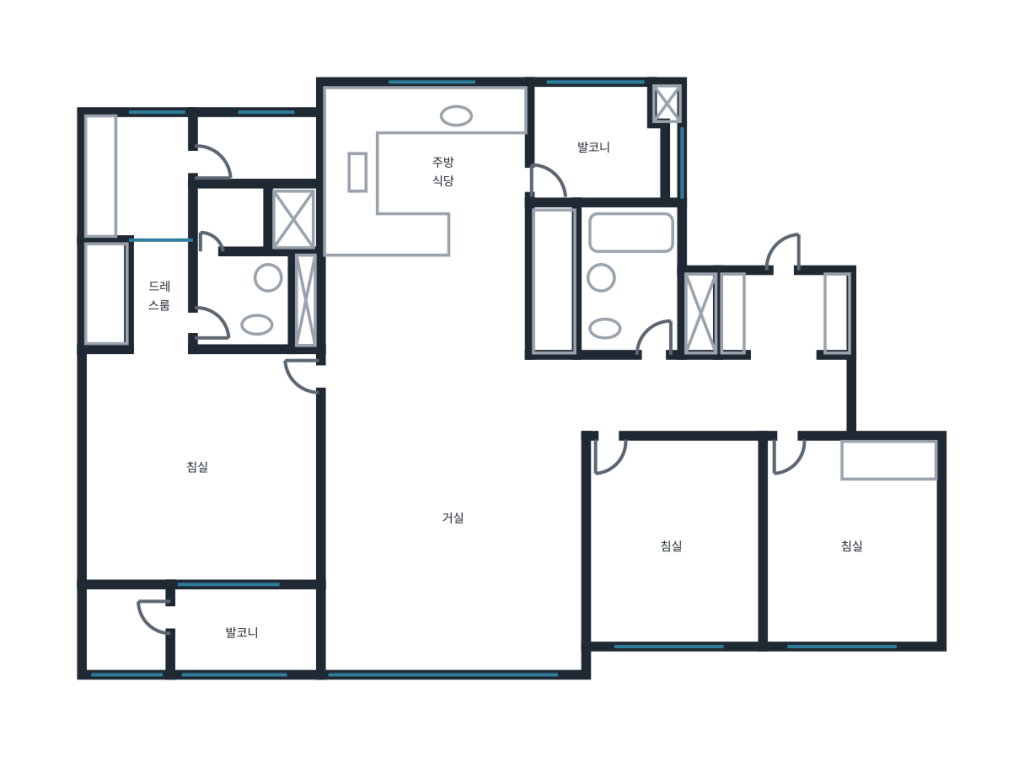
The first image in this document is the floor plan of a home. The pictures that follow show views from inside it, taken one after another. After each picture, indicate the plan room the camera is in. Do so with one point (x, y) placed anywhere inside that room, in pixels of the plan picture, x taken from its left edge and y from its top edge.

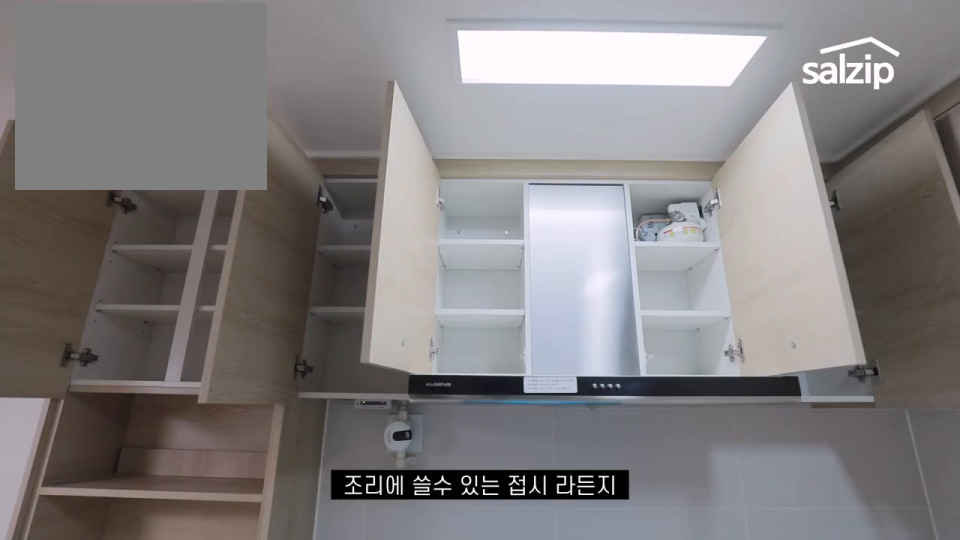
(404, 165)
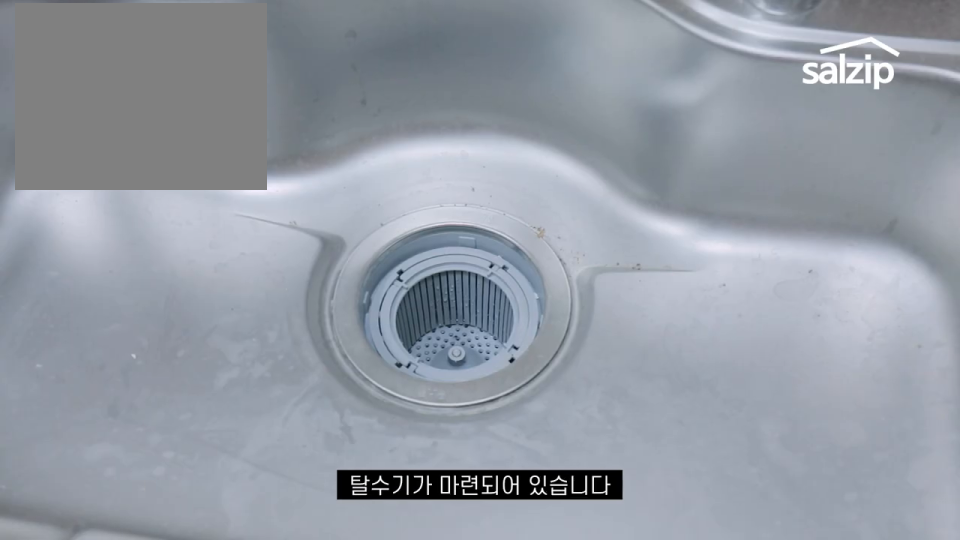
(420, 174)
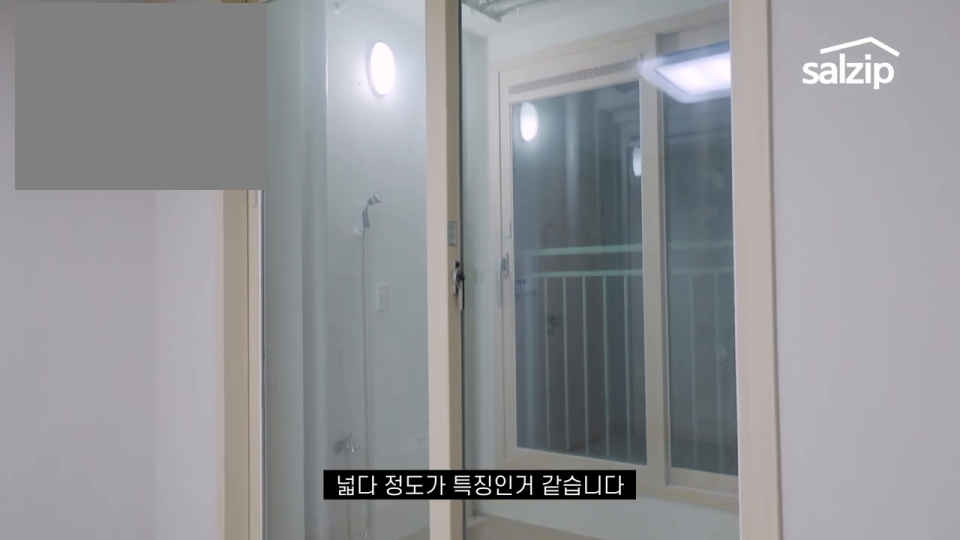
(200, 465)
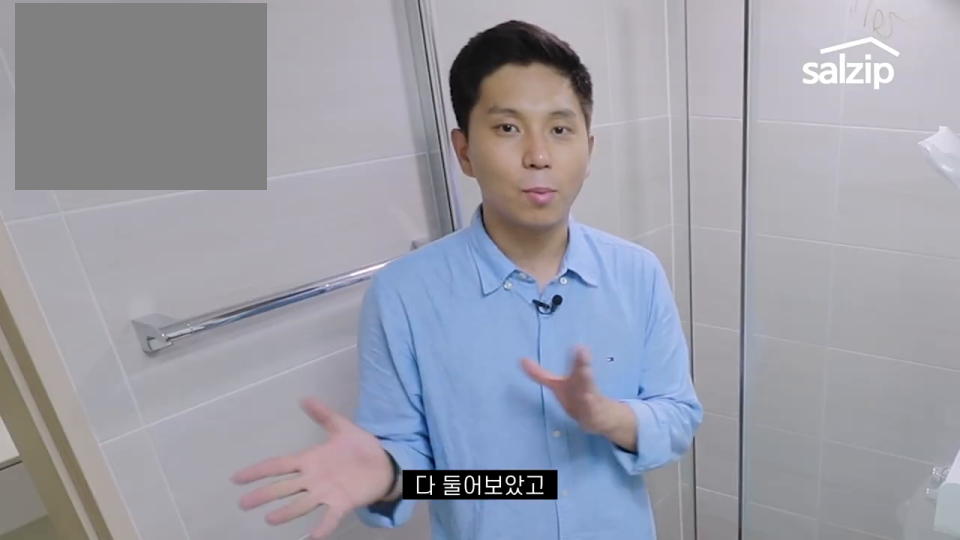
(258, 269)
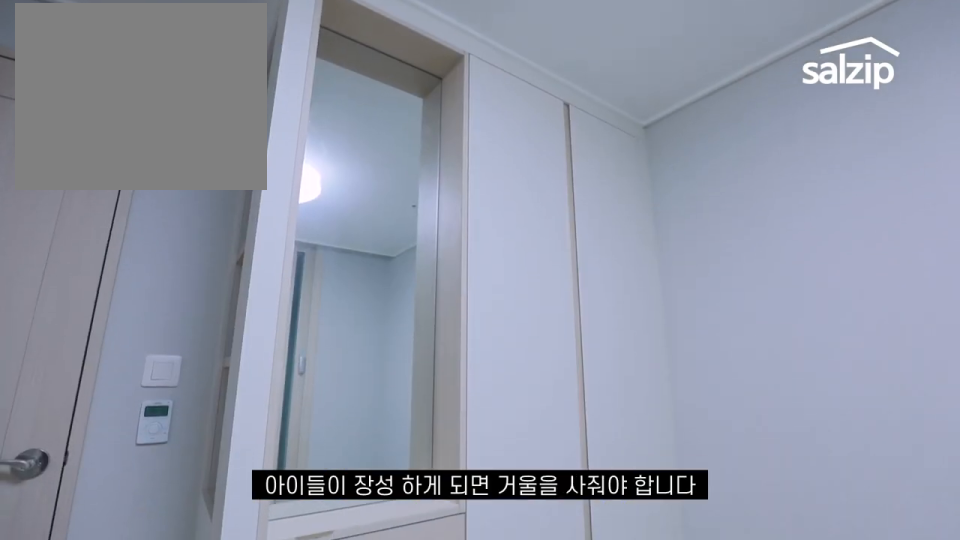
(848, 547)
